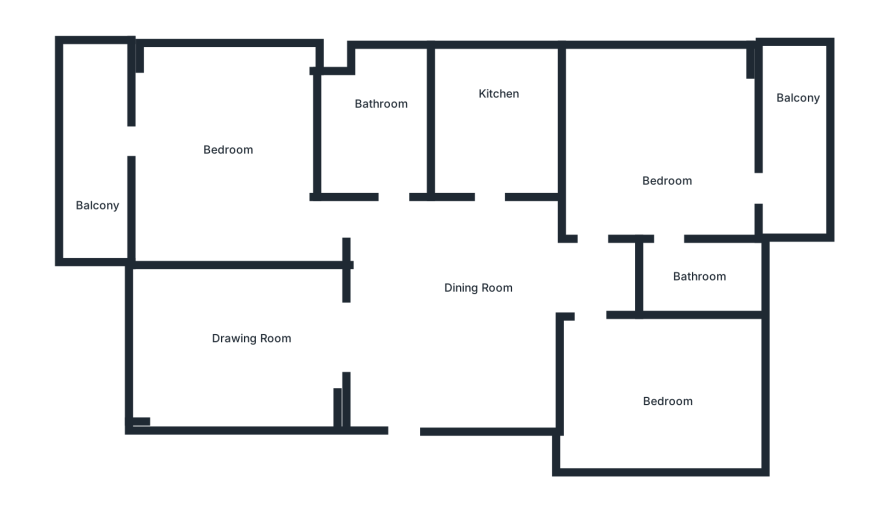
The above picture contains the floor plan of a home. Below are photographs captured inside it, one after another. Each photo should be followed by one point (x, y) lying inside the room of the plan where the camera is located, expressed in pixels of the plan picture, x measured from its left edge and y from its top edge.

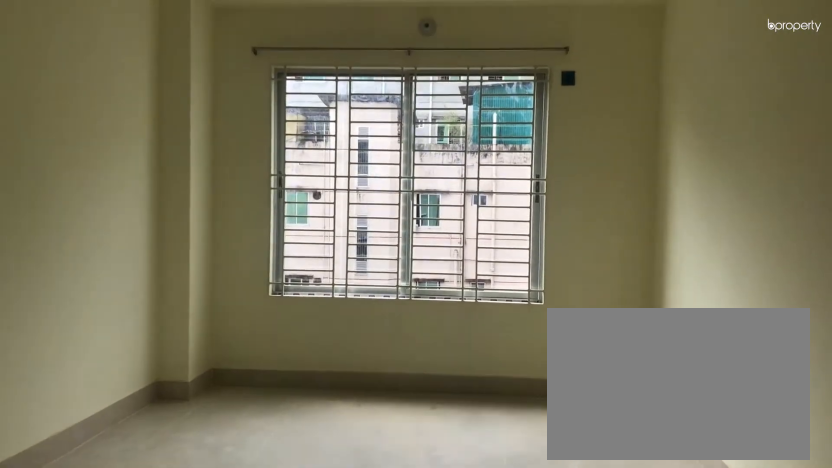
(253, 328)
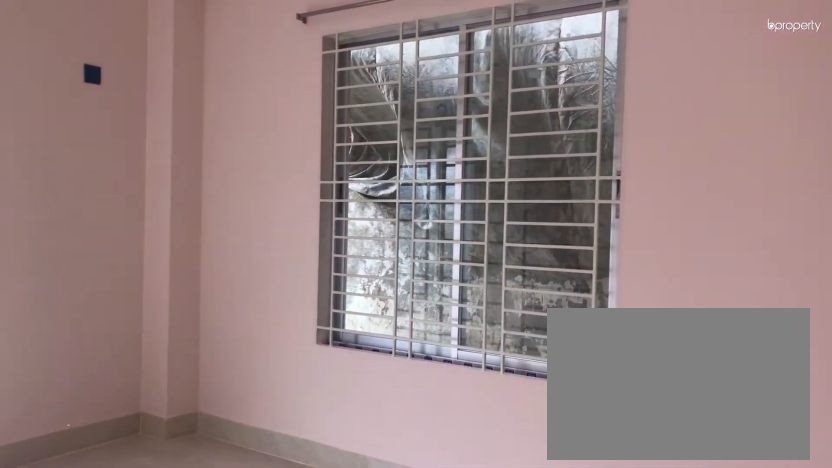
(226, 167)
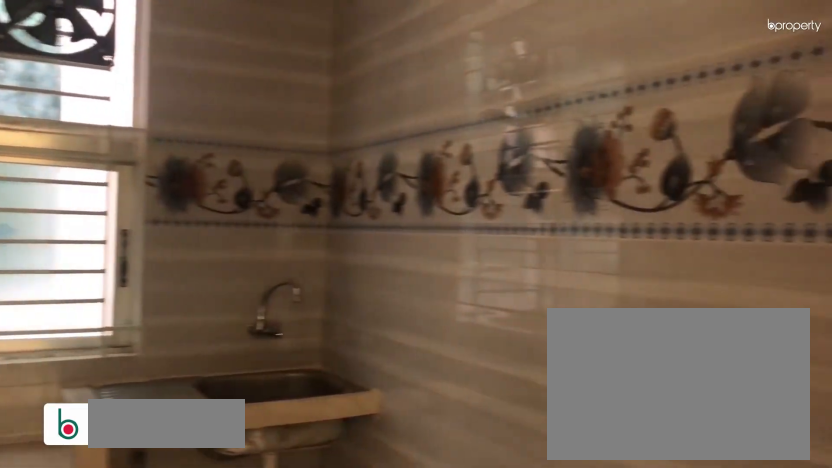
(501, 107)
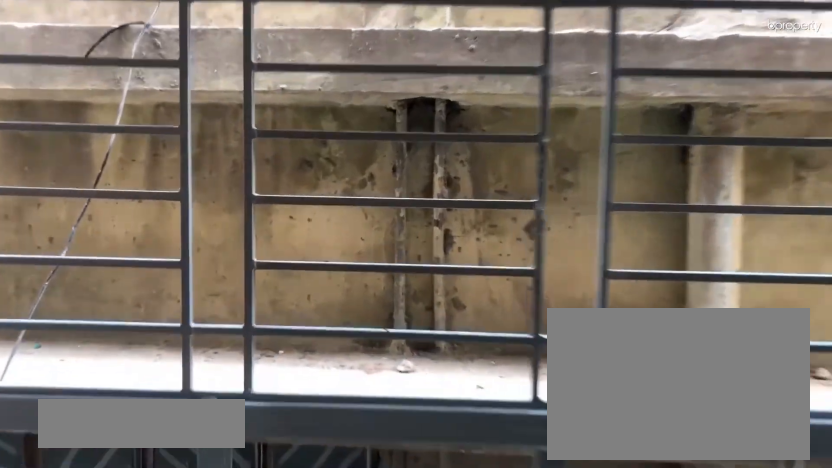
(794, 120)
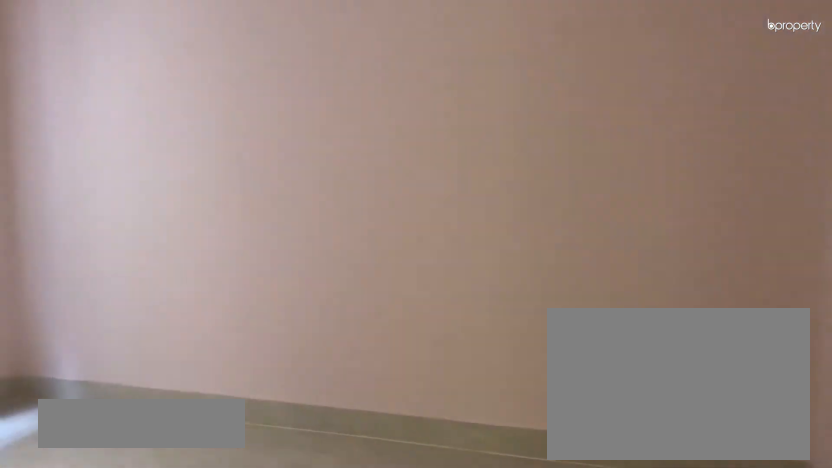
(666, 403)
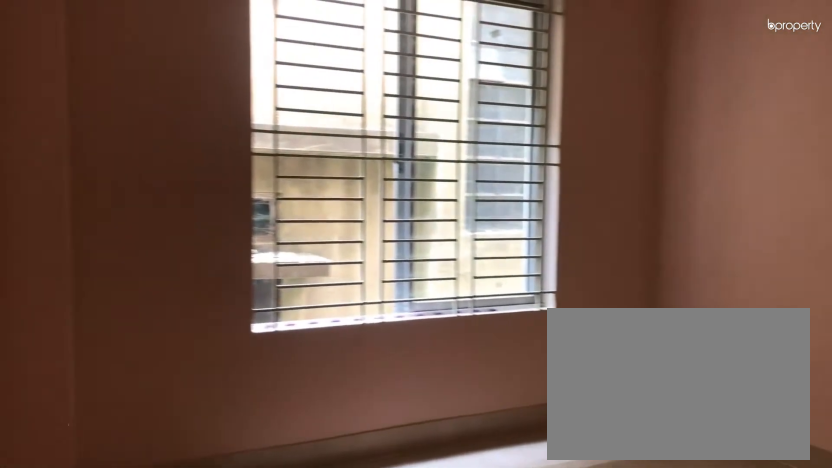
(666, 403)
